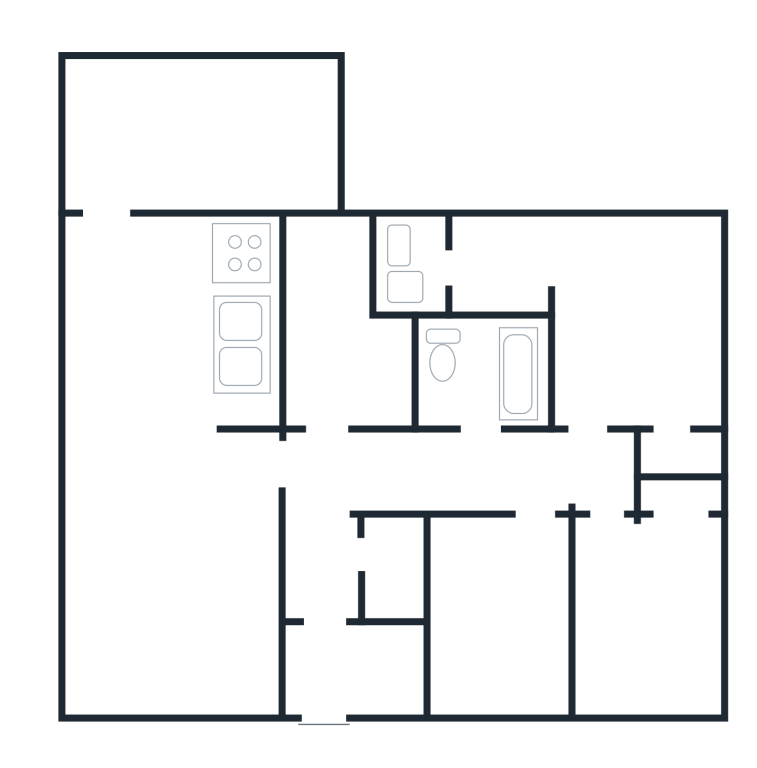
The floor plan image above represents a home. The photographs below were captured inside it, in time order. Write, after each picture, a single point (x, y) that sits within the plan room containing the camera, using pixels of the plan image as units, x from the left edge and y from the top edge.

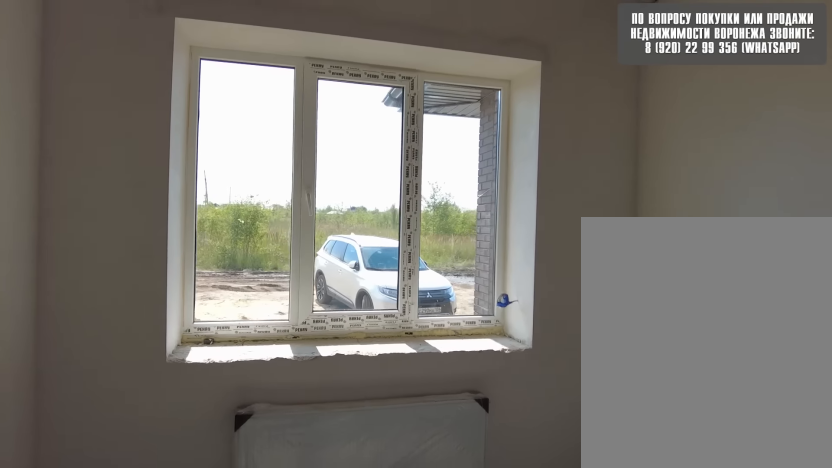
(522, 609)
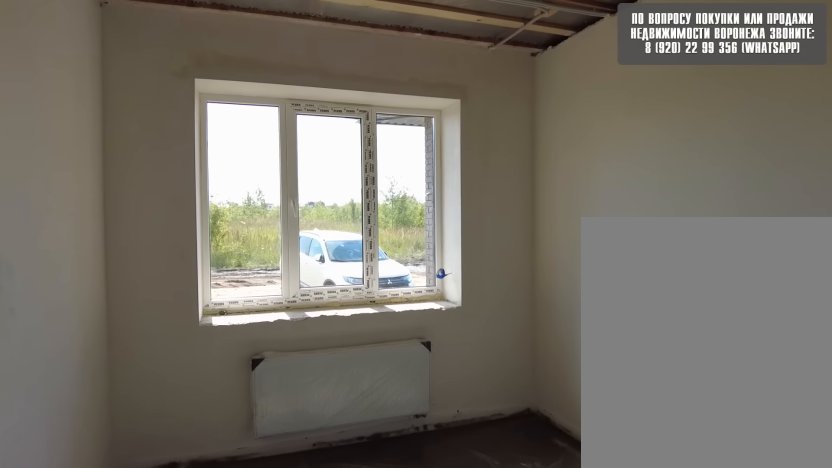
(523, 609)
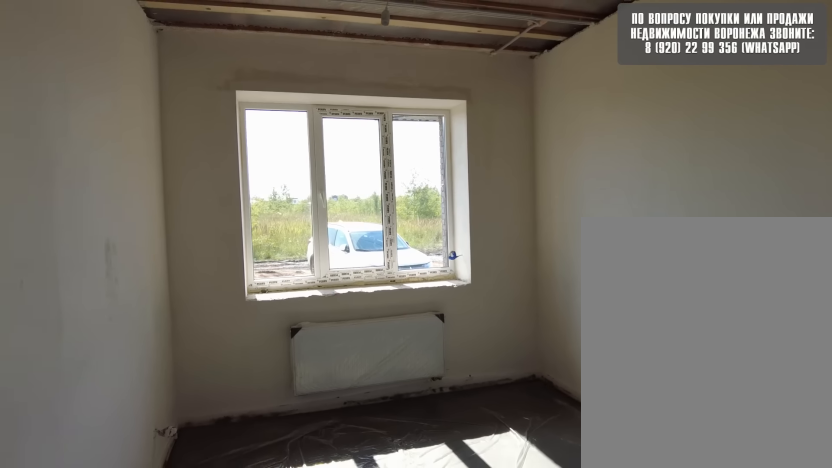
(523, 605)
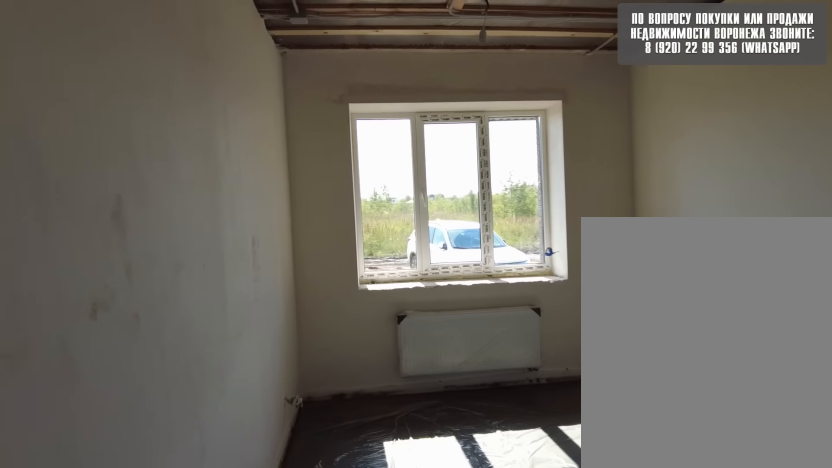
(526, 583)
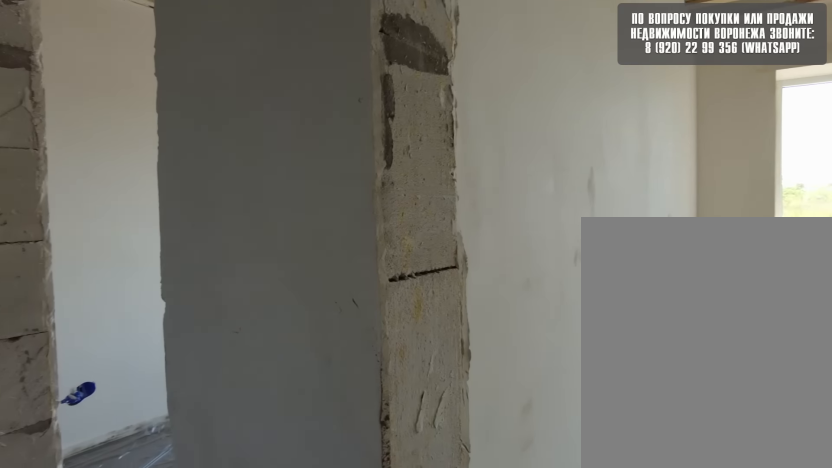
(548, 498)
